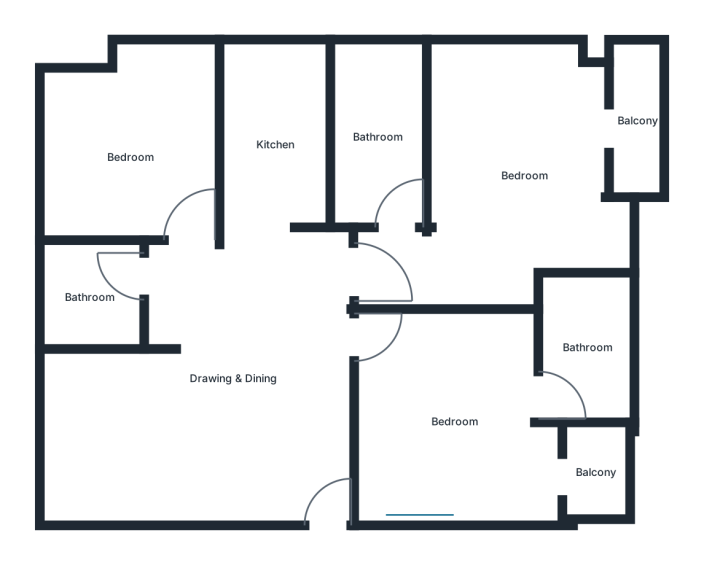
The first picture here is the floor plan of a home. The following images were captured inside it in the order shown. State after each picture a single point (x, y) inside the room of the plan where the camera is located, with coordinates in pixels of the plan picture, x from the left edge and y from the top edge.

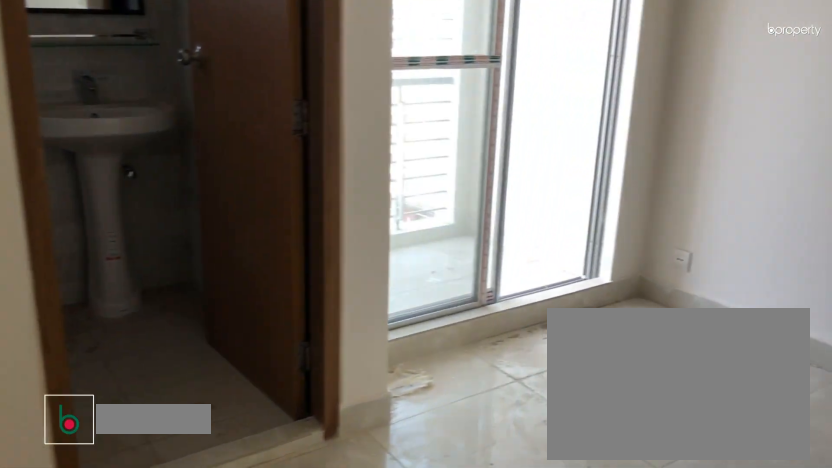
(456, 421)
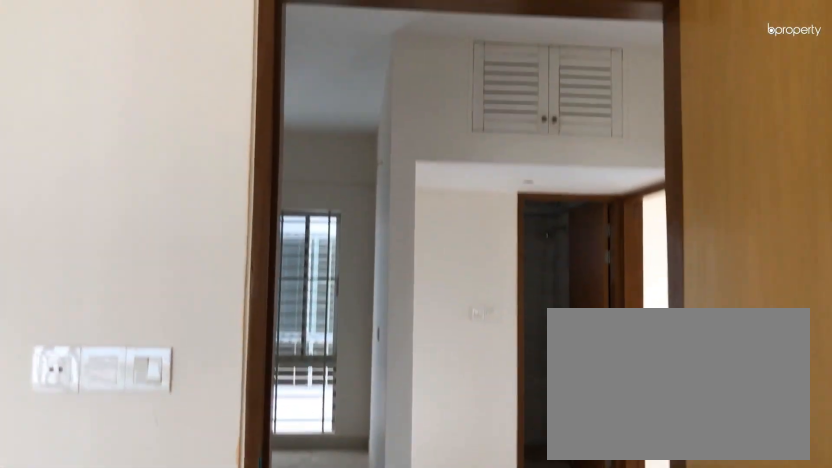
(456, 421)
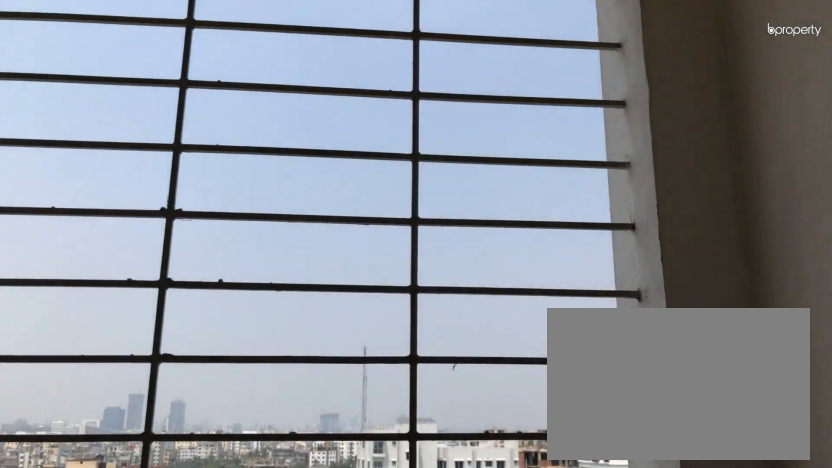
(600, 472)
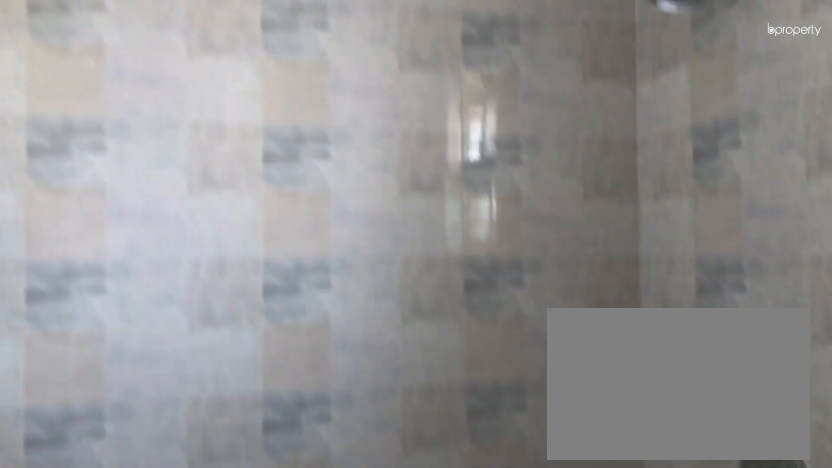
(588, 347)
